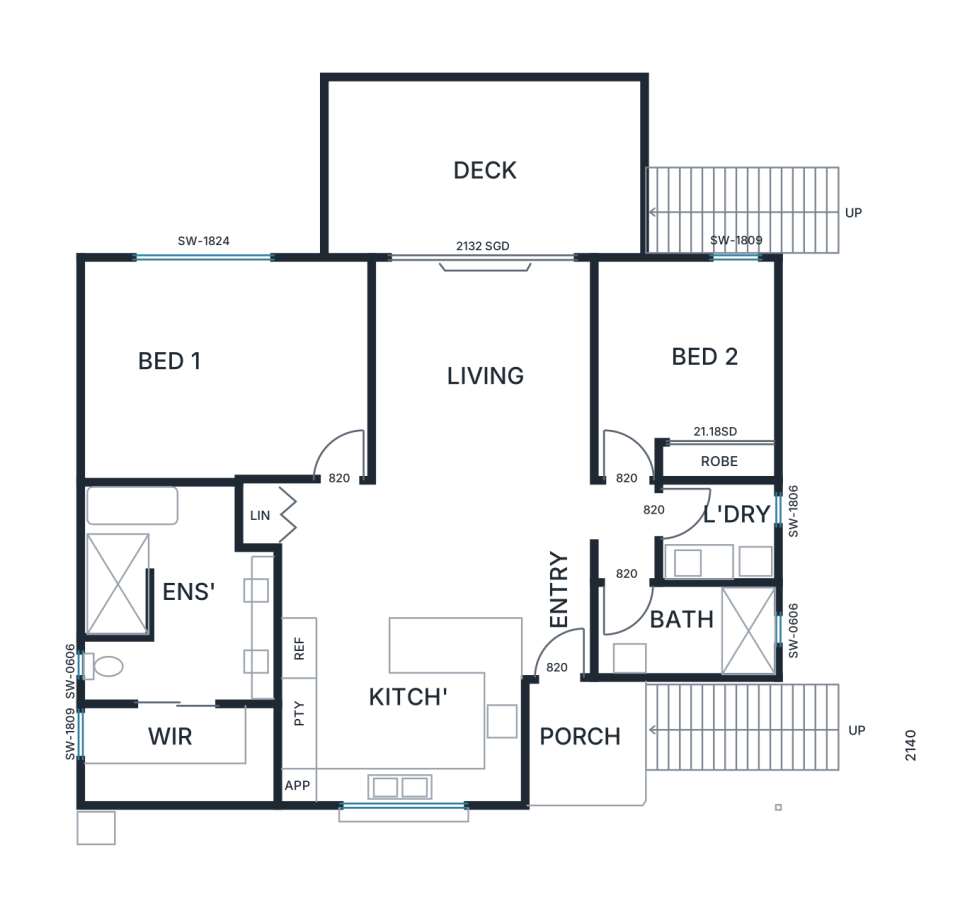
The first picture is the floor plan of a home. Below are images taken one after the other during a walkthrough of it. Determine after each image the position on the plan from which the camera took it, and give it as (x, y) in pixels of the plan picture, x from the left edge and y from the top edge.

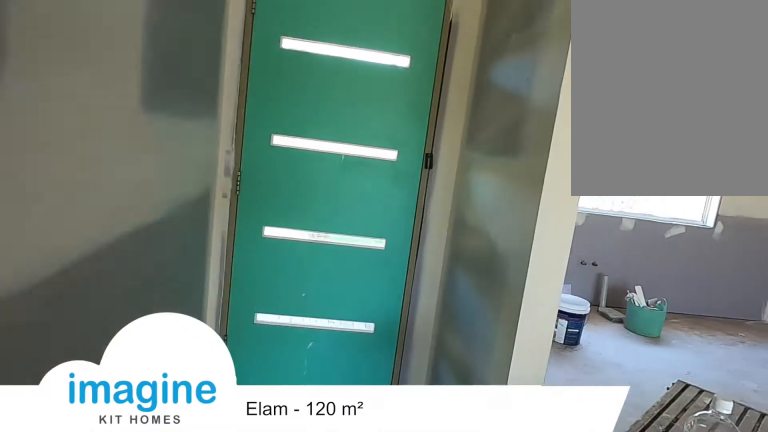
(554, 519)
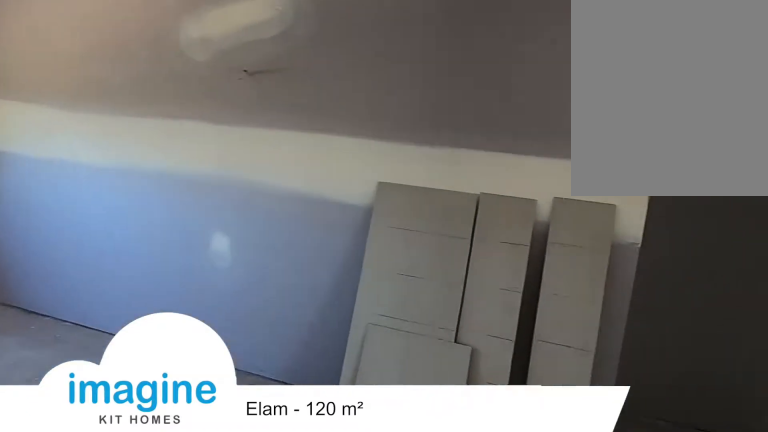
(449, 533)
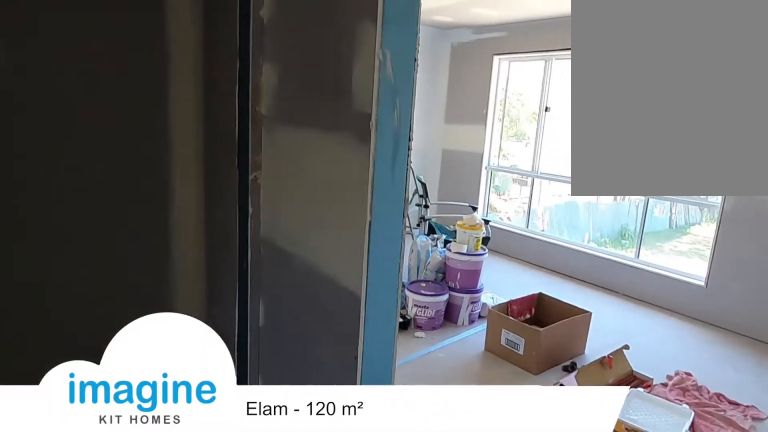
(394, 503)
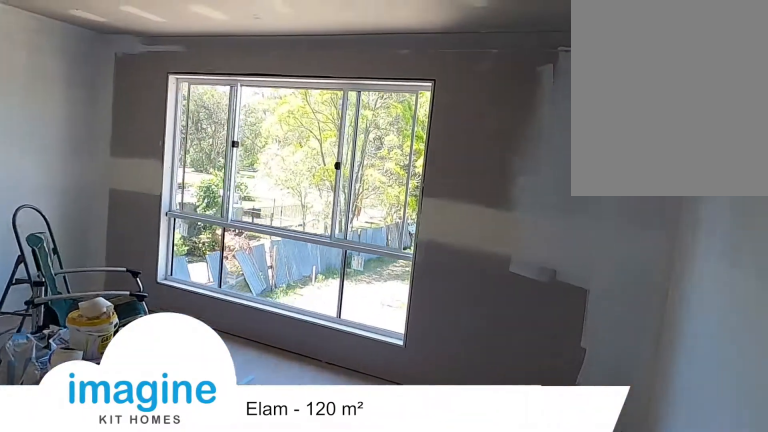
(347, 451)
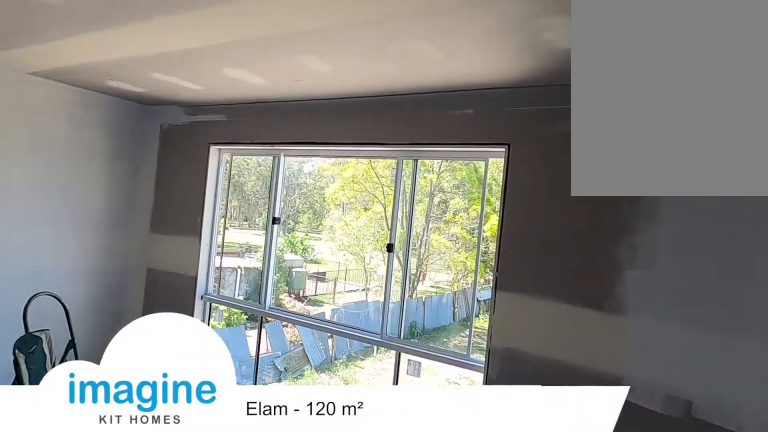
(322, 426)
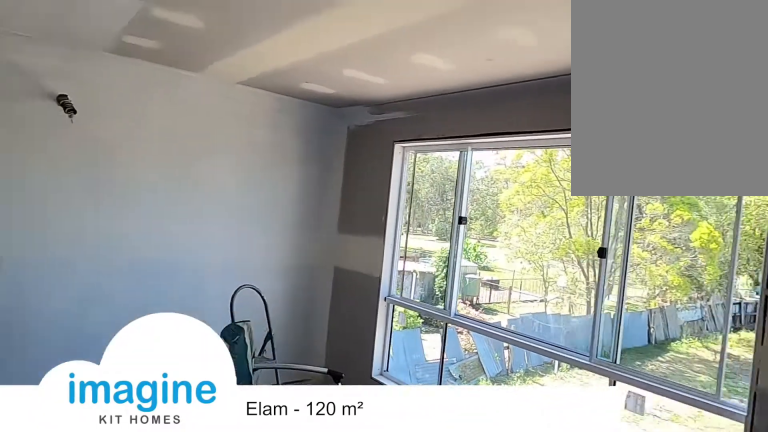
(312, 415)
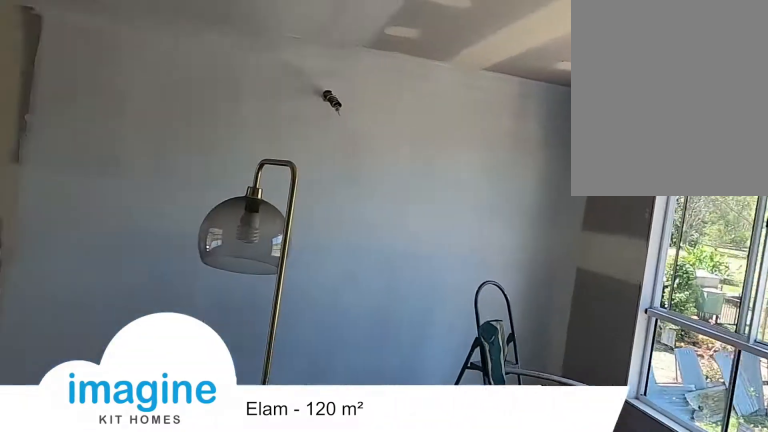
(298, 409)
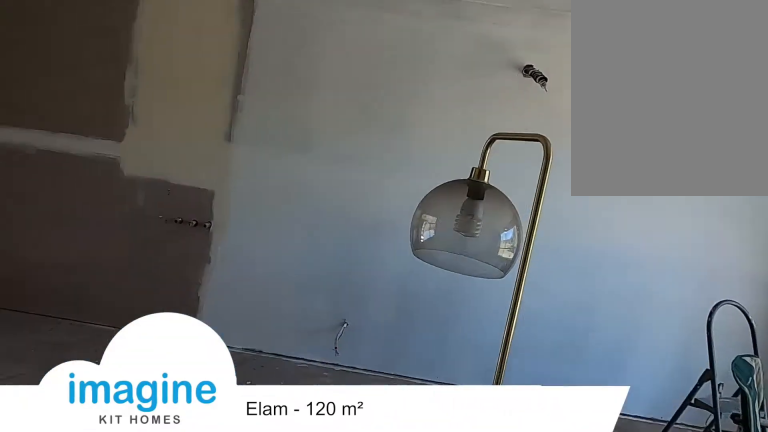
(272, 403)
